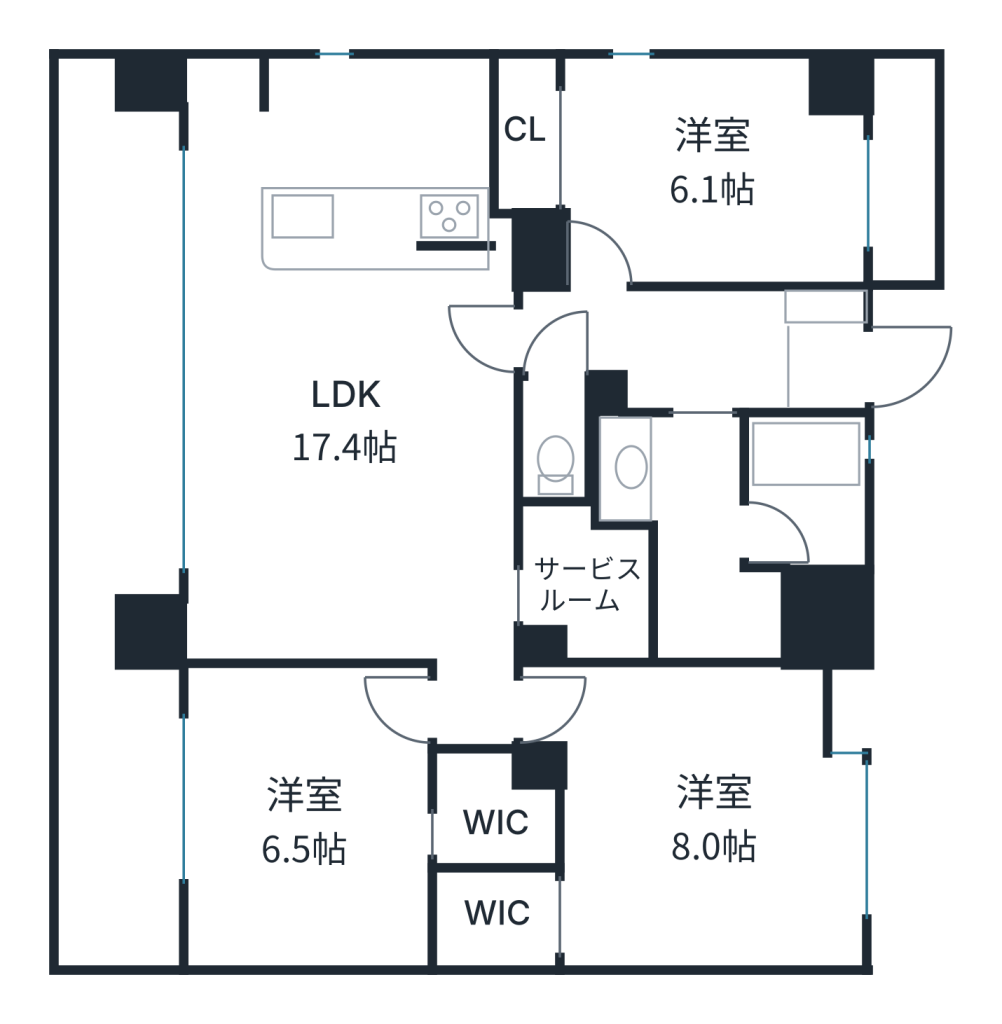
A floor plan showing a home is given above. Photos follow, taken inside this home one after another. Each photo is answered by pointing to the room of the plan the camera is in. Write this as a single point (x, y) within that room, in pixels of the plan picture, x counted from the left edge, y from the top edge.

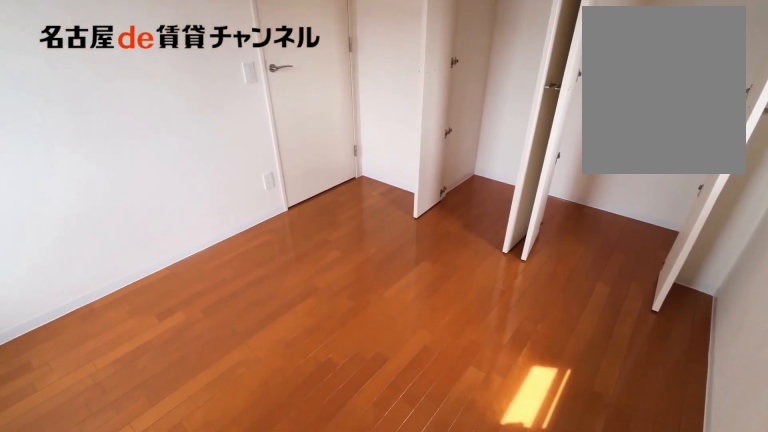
(678, 170)
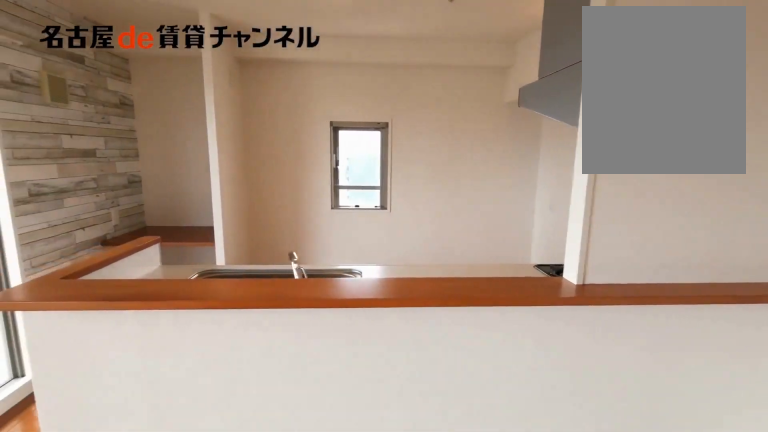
(345, 358)
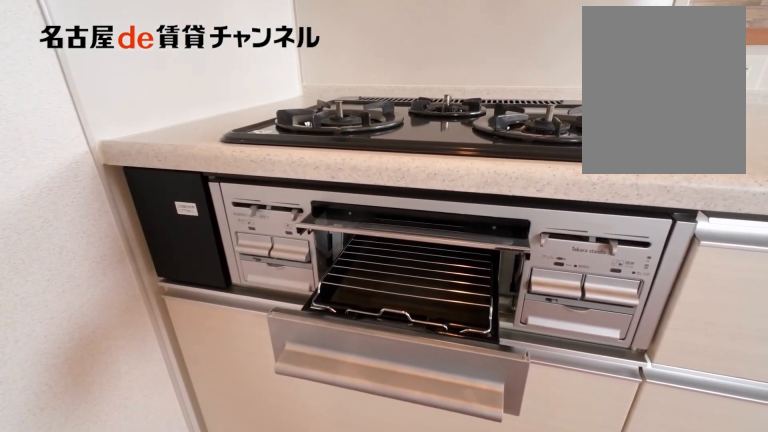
(345, 358)
